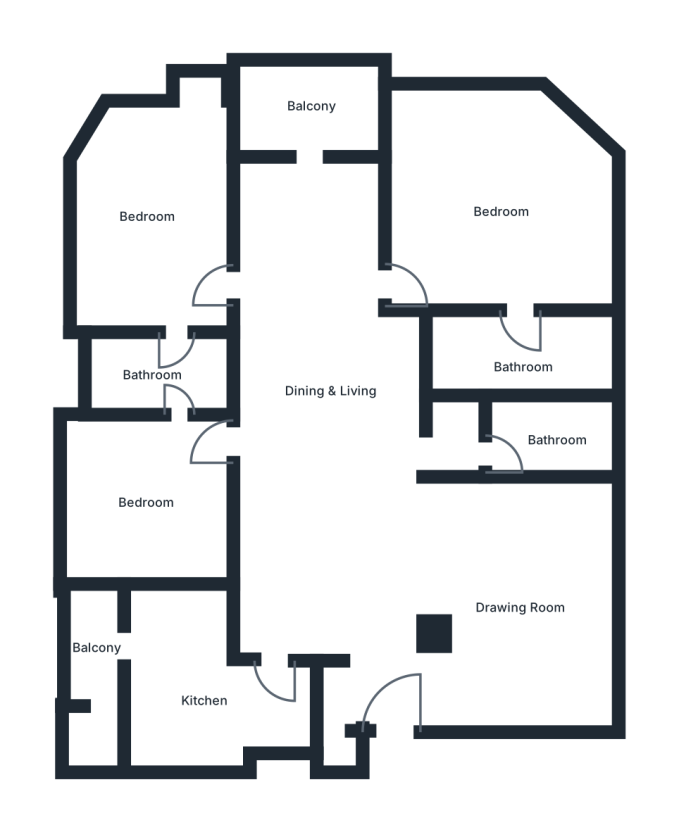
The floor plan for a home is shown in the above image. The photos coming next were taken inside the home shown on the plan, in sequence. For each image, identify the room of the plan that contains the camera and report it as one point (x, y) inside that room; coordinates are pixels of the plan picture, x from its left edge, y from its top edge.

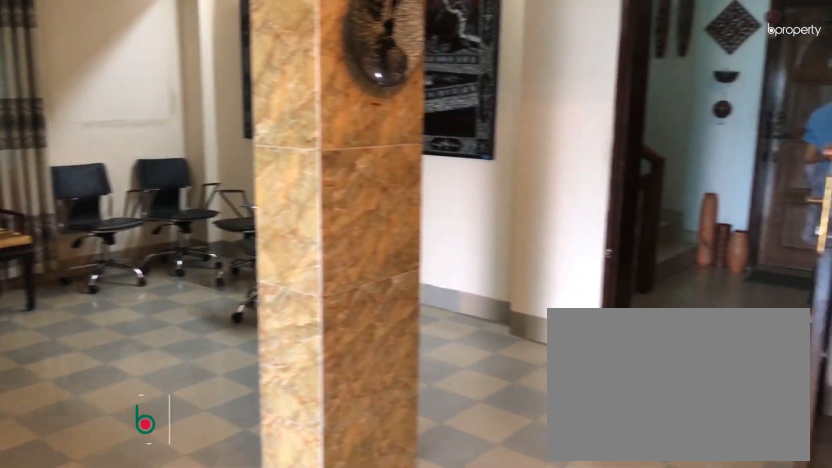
(519, 620)
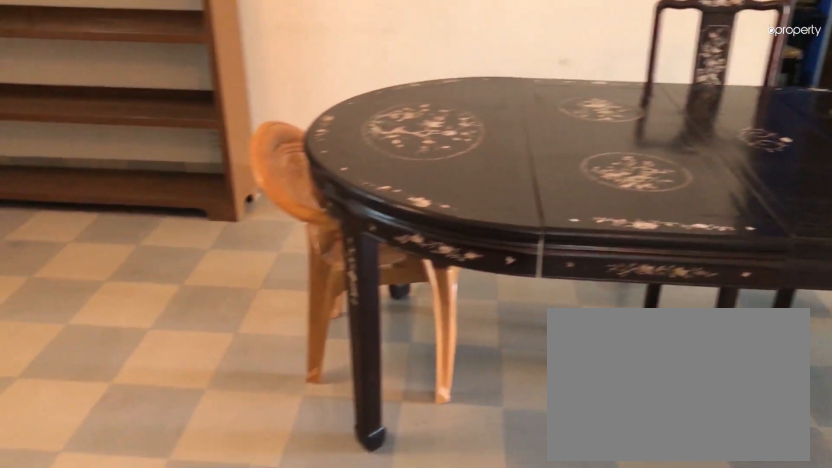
(327, 533)
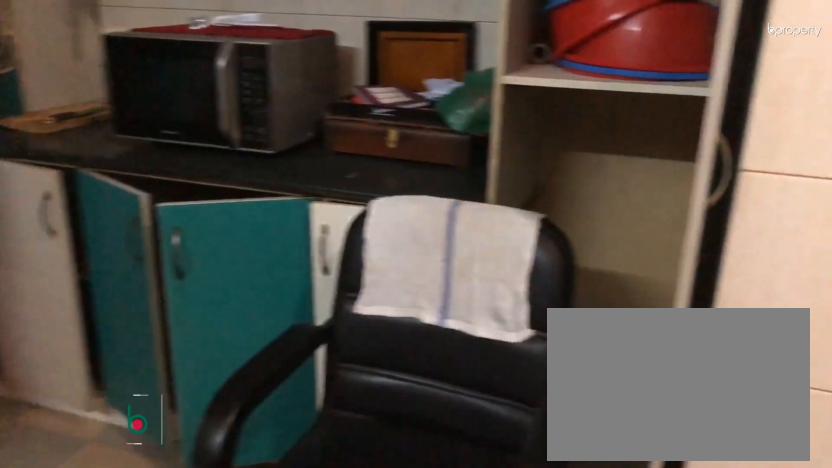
(183, 688)
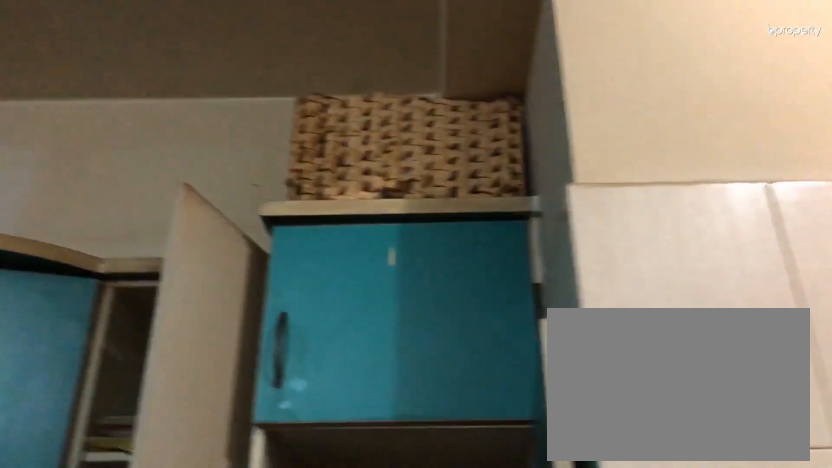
(183, 688)
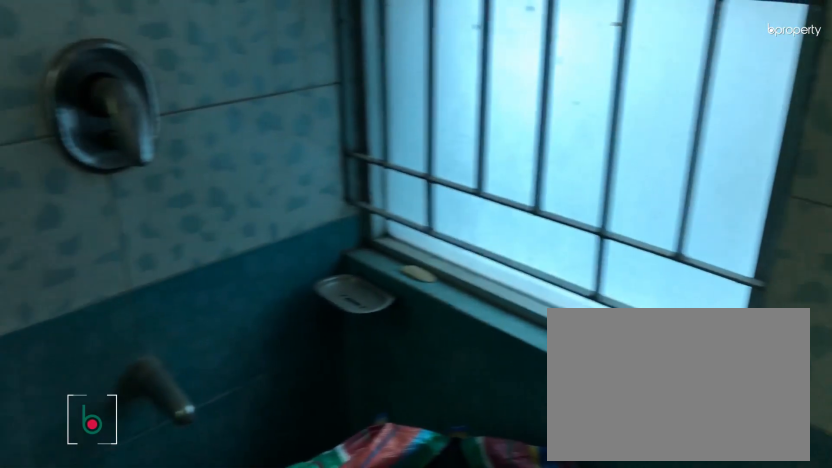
(547, 435)
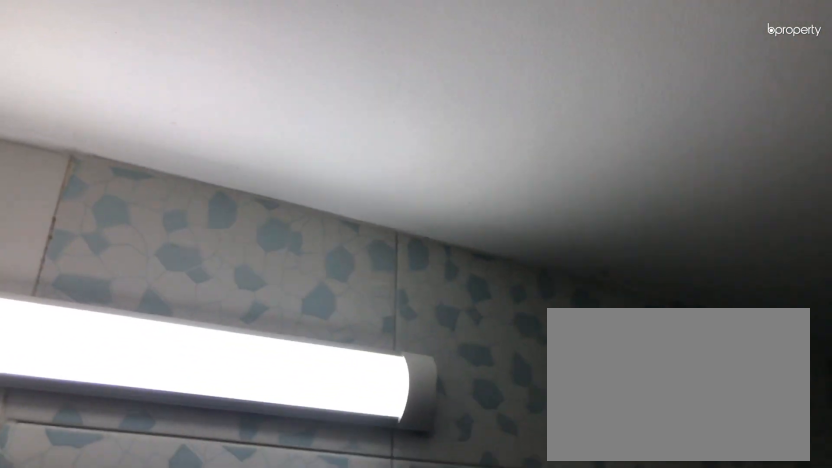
(547, 435)
